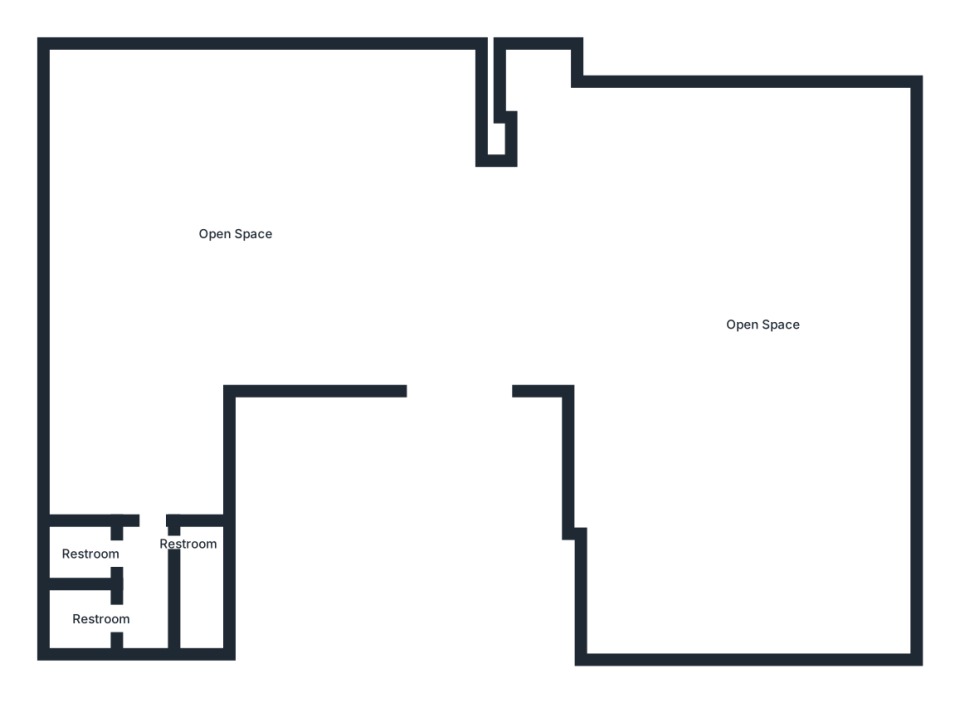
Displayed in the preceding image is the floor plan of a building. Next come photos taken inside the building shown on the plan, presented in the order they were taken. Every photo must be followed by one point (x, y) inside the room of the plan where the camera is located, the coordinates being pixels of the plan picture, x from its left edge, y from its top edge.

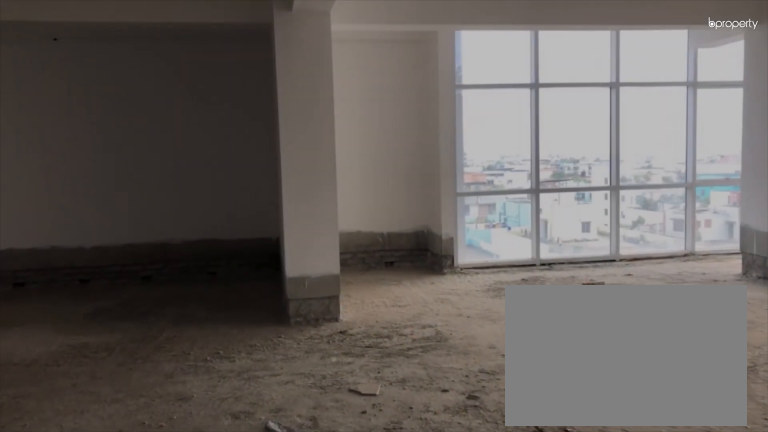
(454, 384)
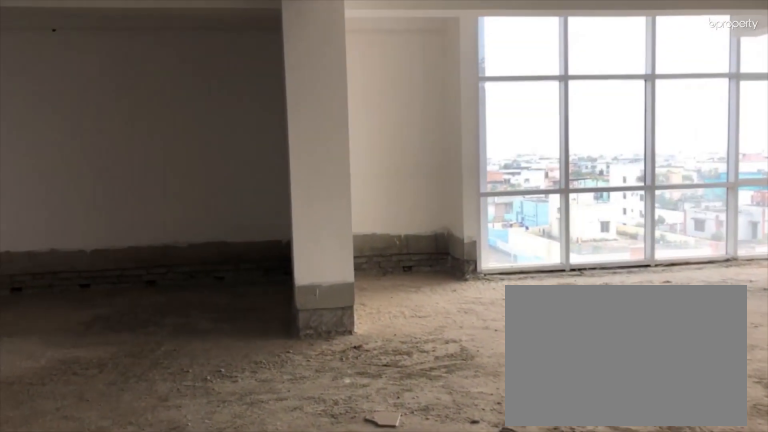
(454, 384)
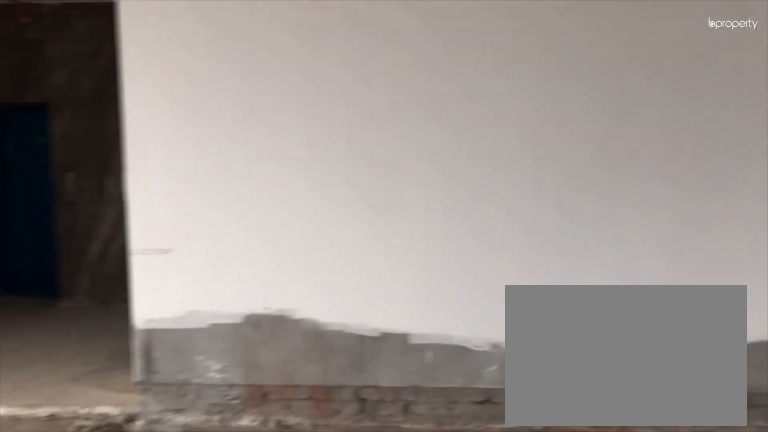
(225, 251)
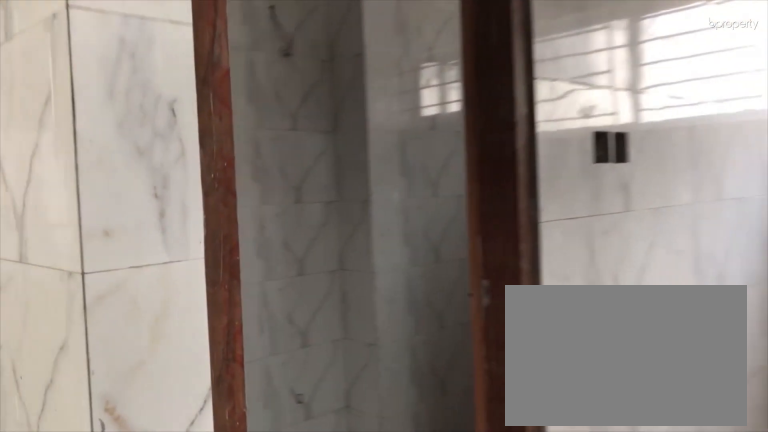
(147, 541)
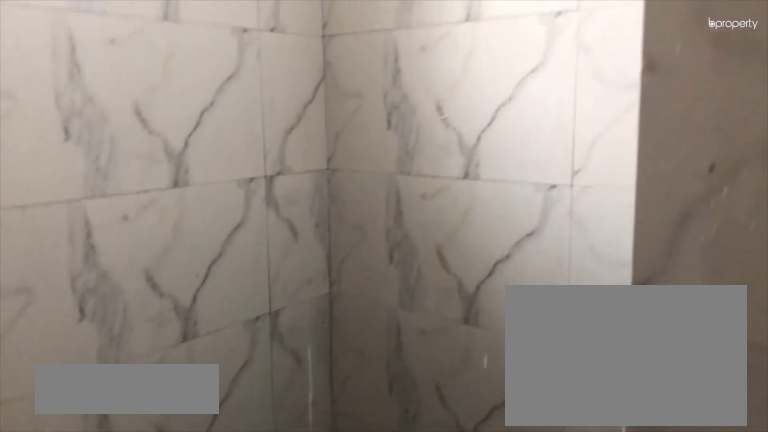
(147, 541)
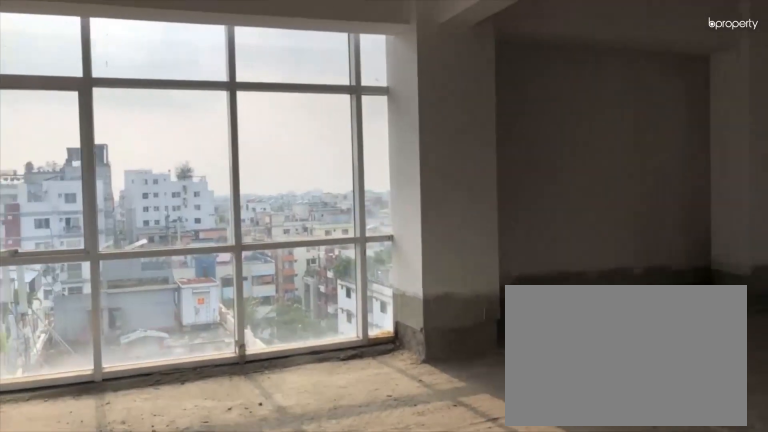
(707, 288)
